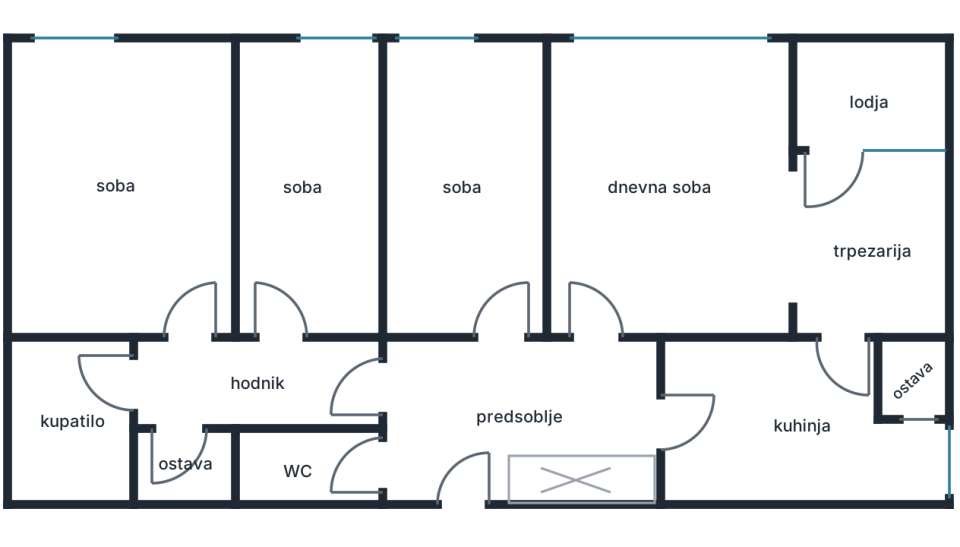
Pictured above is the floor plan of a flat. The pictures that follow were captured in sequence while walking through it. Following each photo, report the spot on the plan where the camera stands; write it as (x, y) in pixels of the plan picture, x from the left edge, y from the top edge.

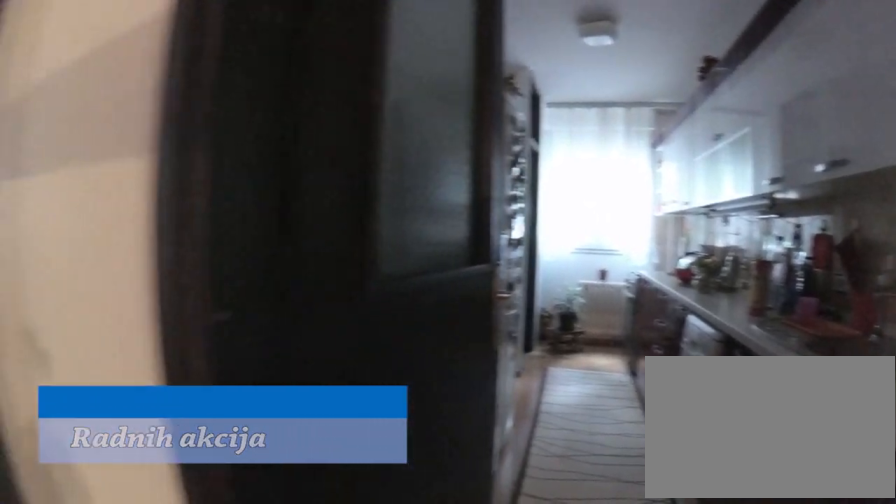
(641, 461)
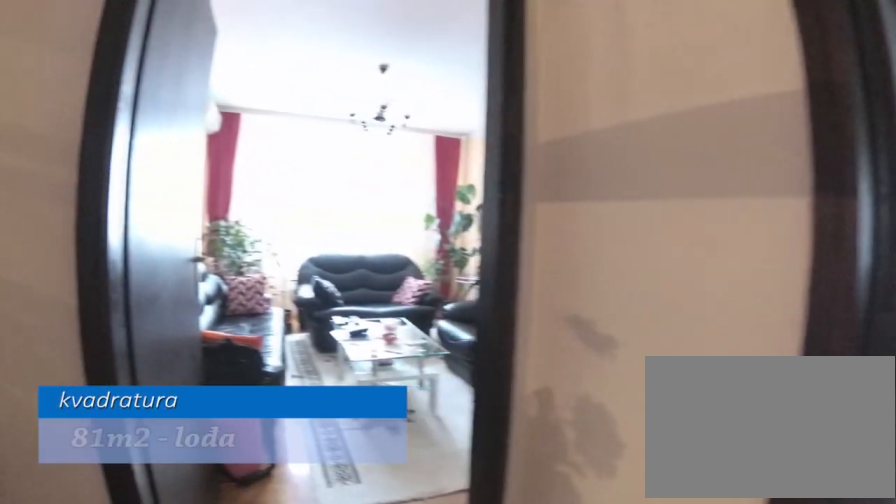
(620, 467)
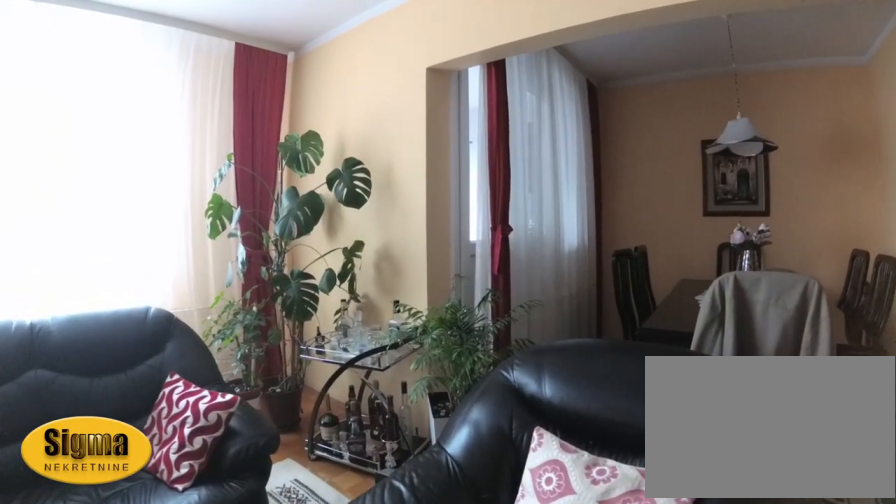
(602, 193)
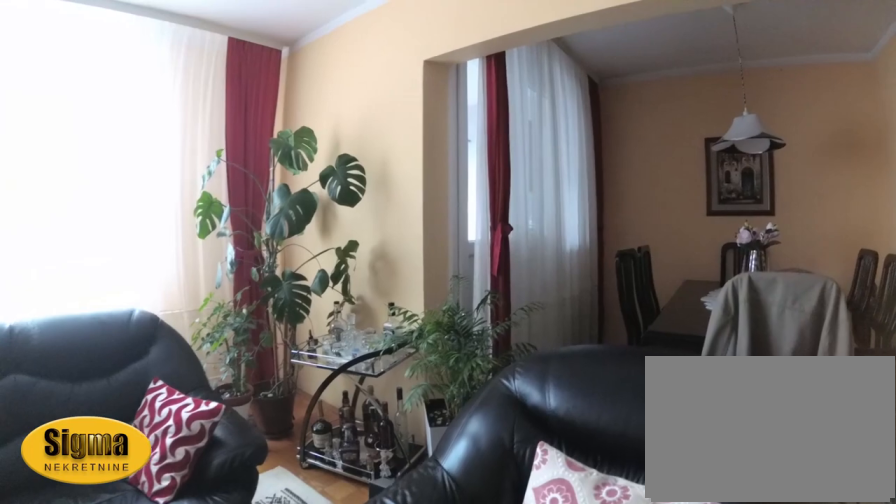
(606, 192)
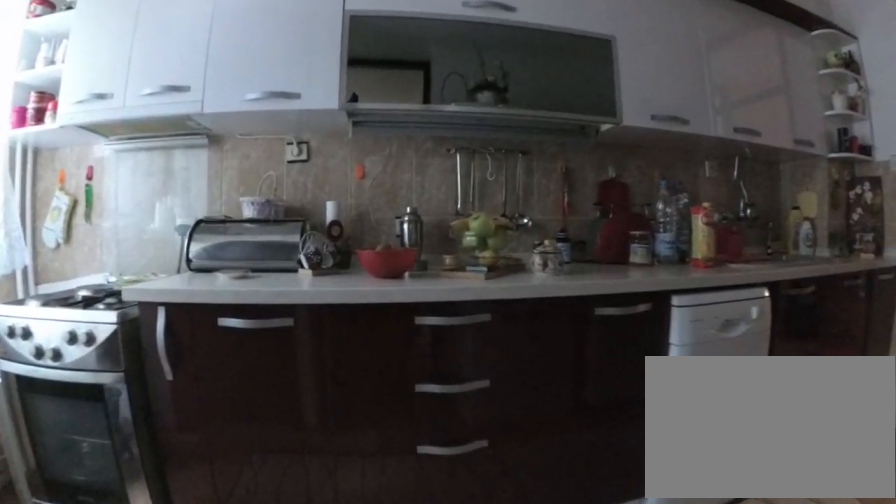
(828, 368)
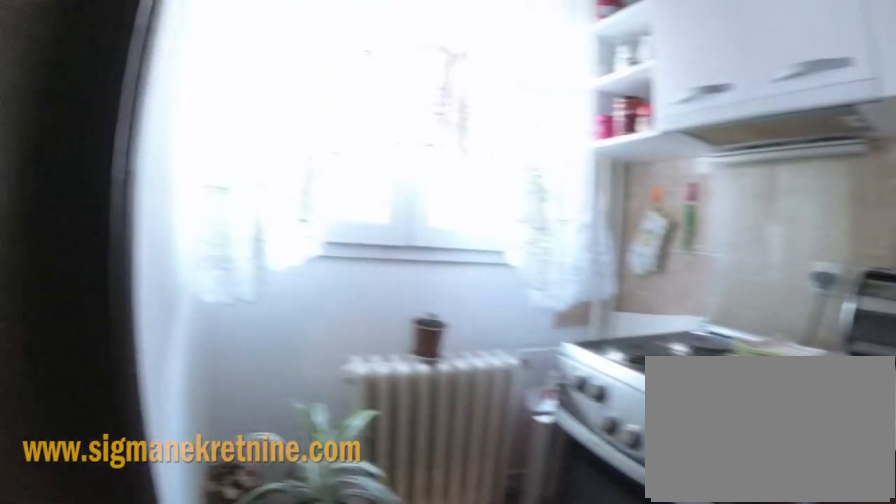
(812, 403)
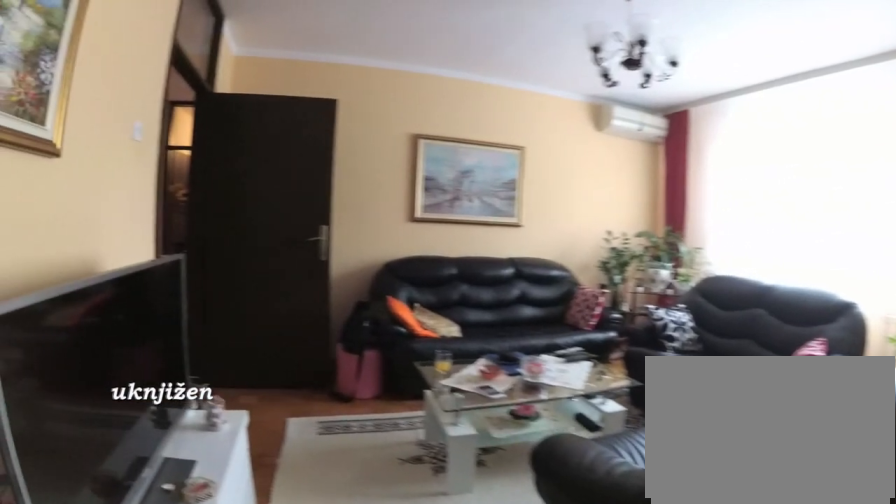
(814, 309)
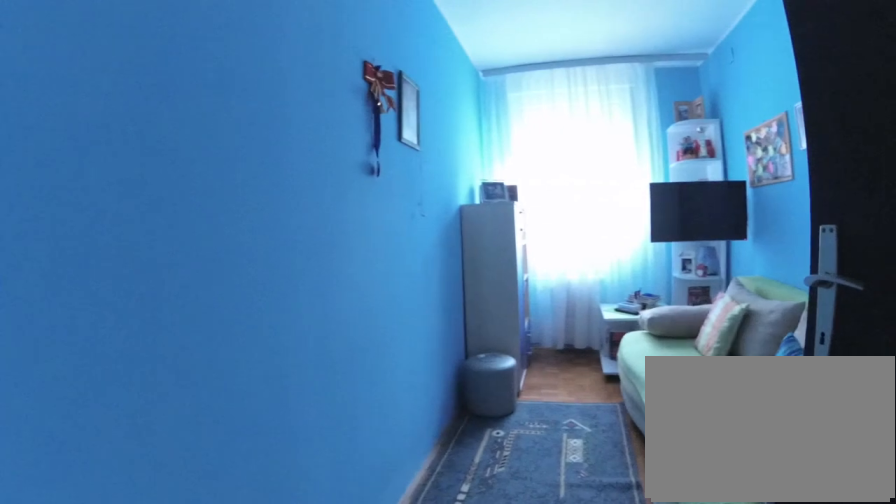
(500, 353)
